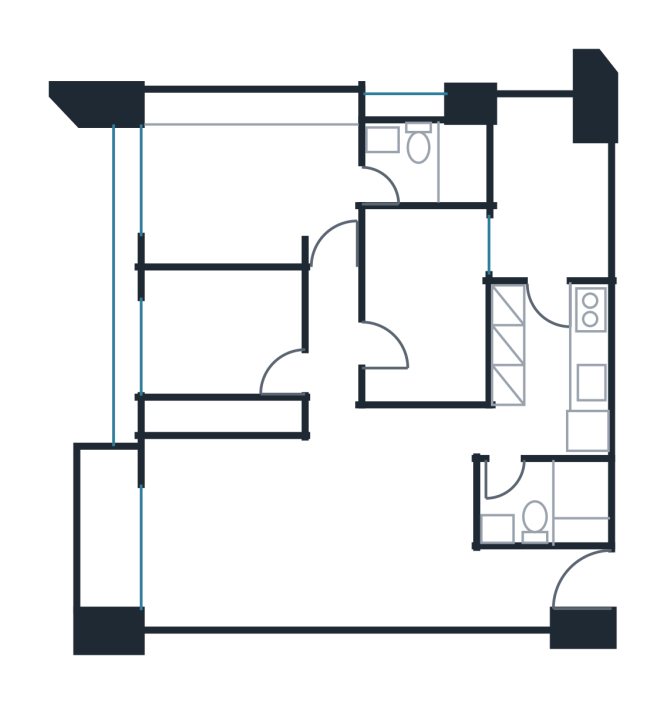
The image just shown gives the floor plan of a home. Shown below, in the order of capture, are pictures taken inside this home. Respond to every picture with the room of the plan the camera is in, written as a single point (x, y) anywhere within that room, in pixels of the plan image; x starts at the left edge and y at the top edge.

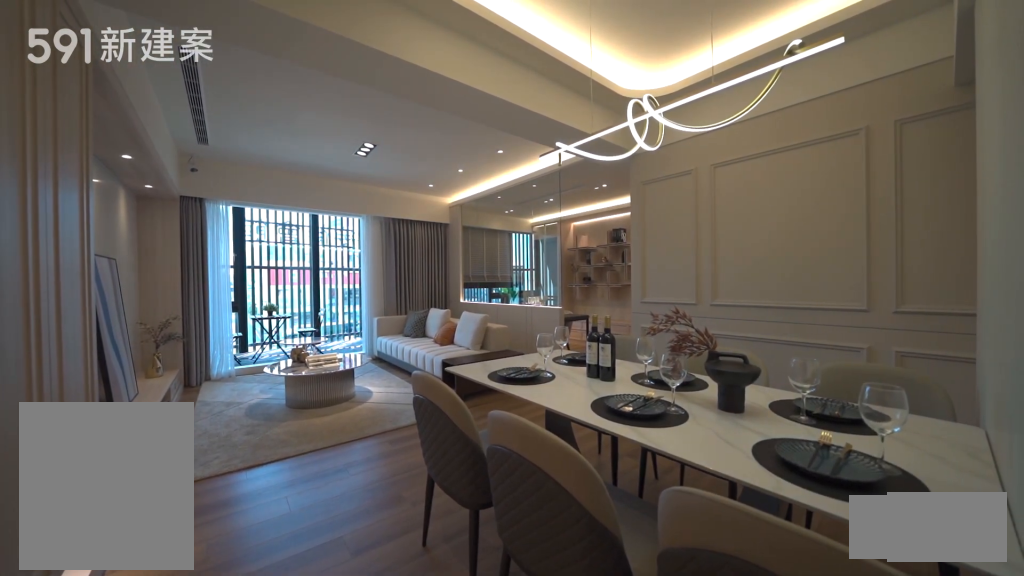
(409, 515)
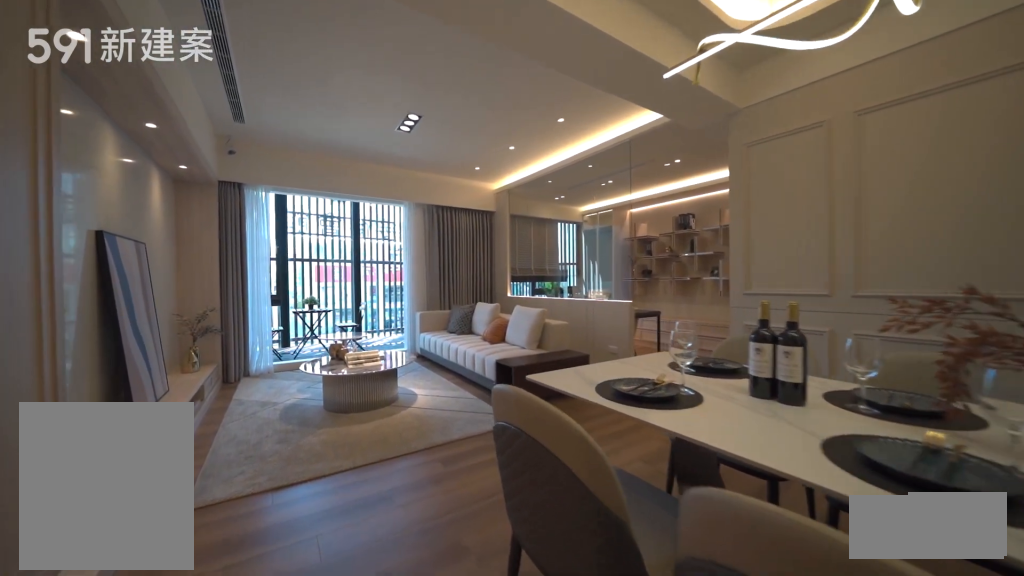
(409, 515)
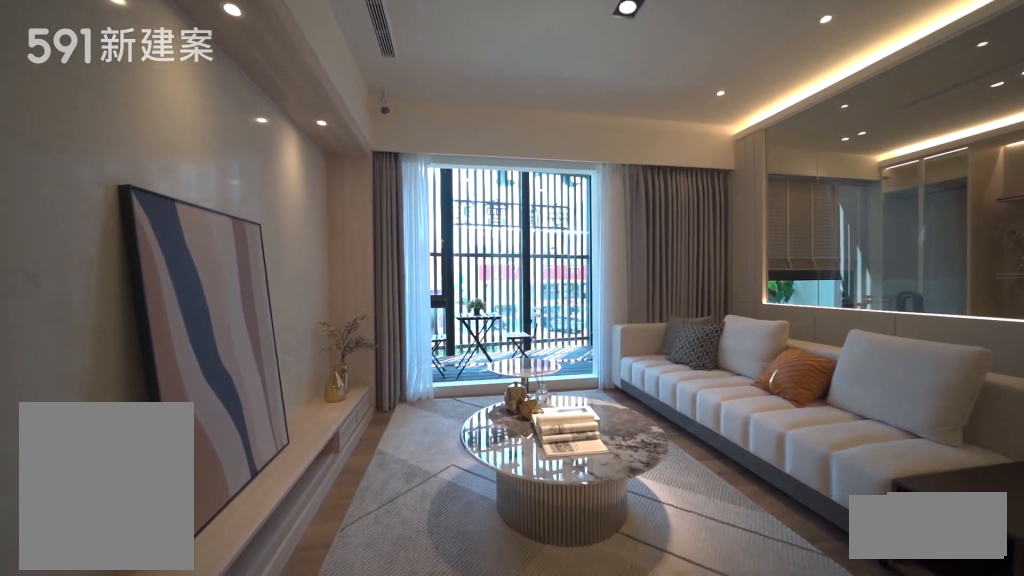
(243, 533)
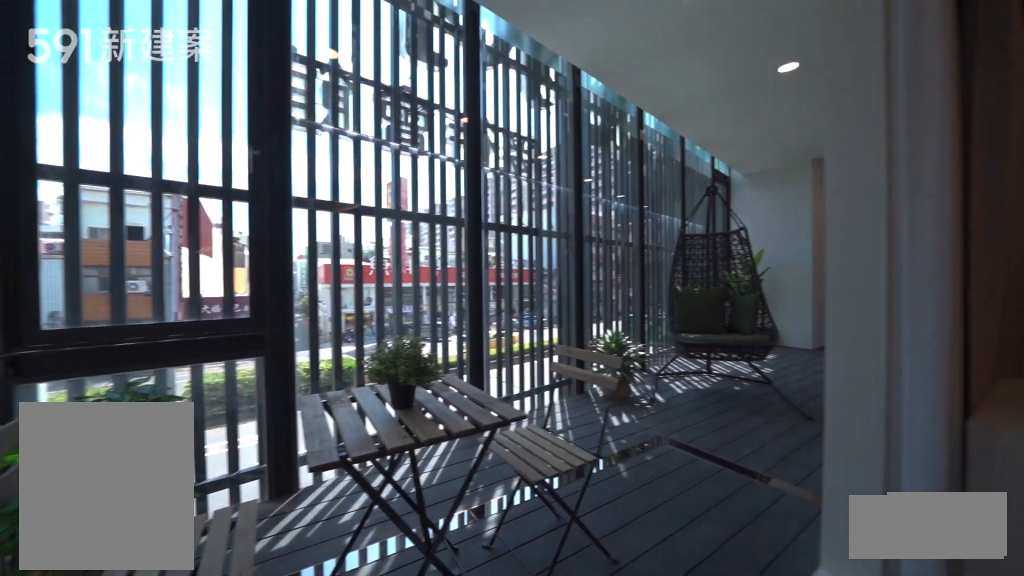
(110, 530)
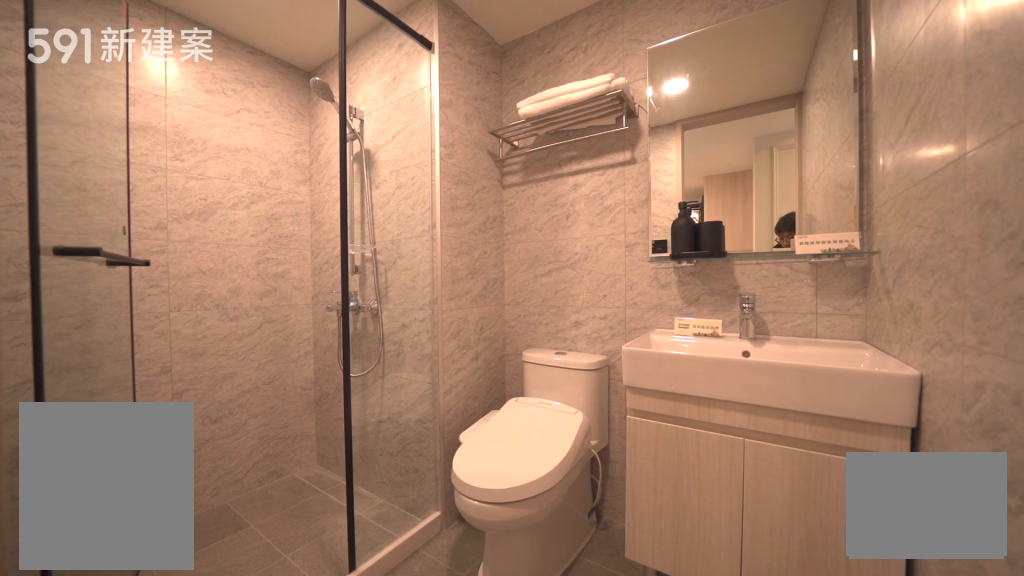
(542, 502)
